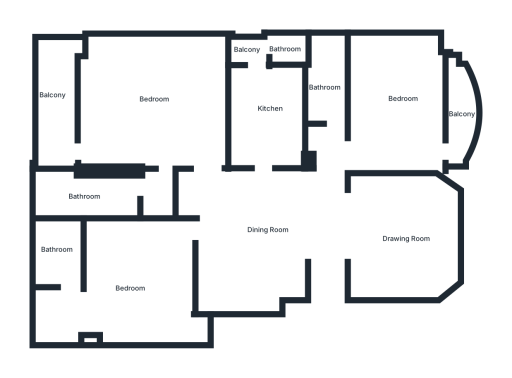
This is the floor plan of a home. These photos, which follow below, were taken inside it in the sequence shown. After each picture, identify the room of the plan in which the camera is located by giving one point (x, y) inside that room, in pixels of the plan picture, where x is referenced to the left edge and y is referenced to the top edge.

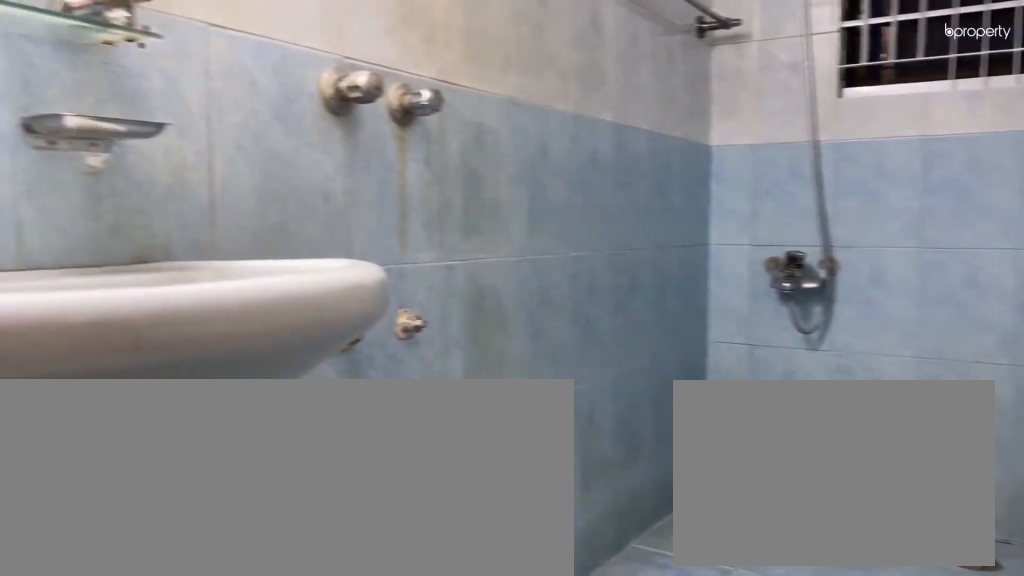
(88, 195)
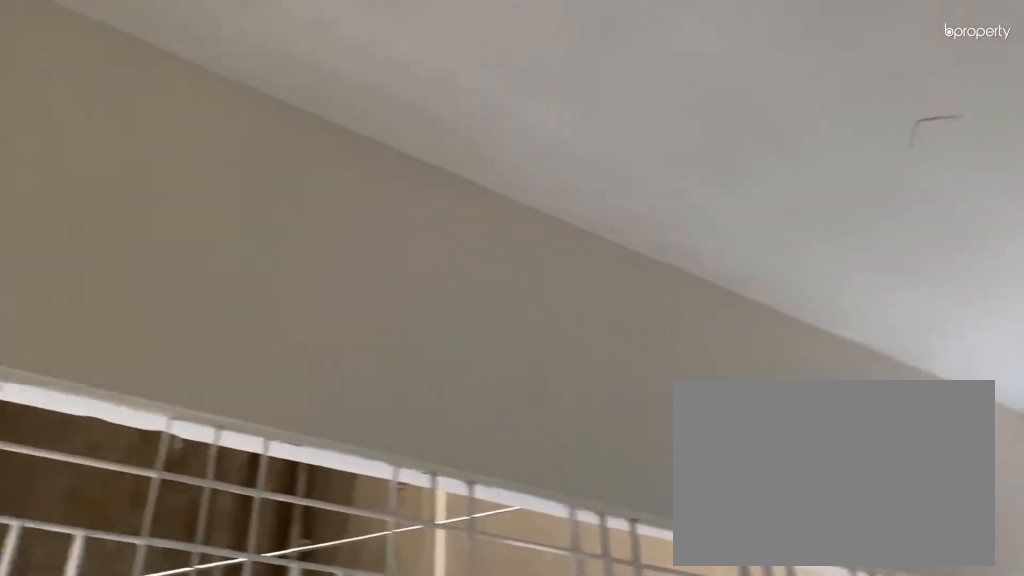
(54, 92)
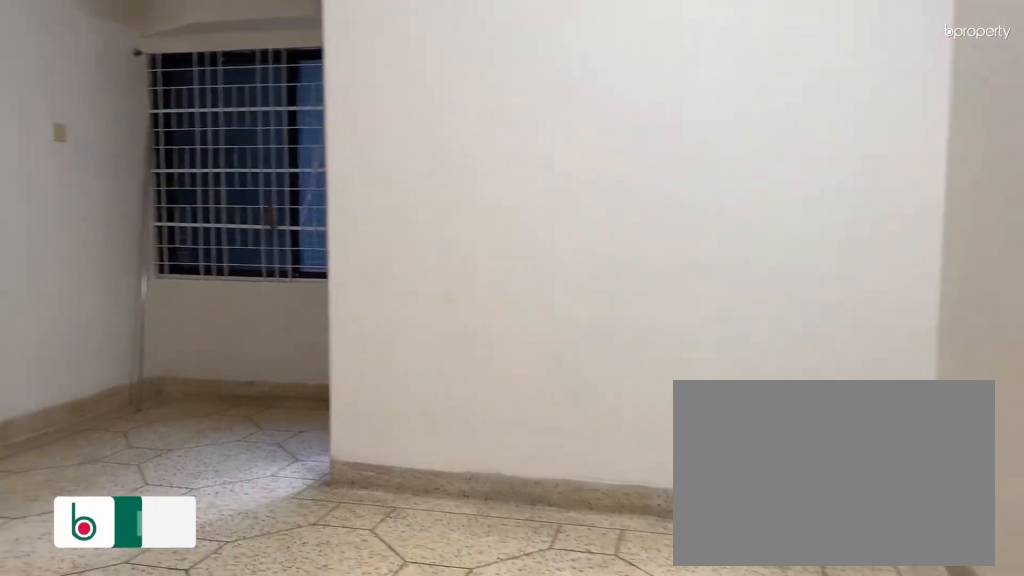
(138, 290)
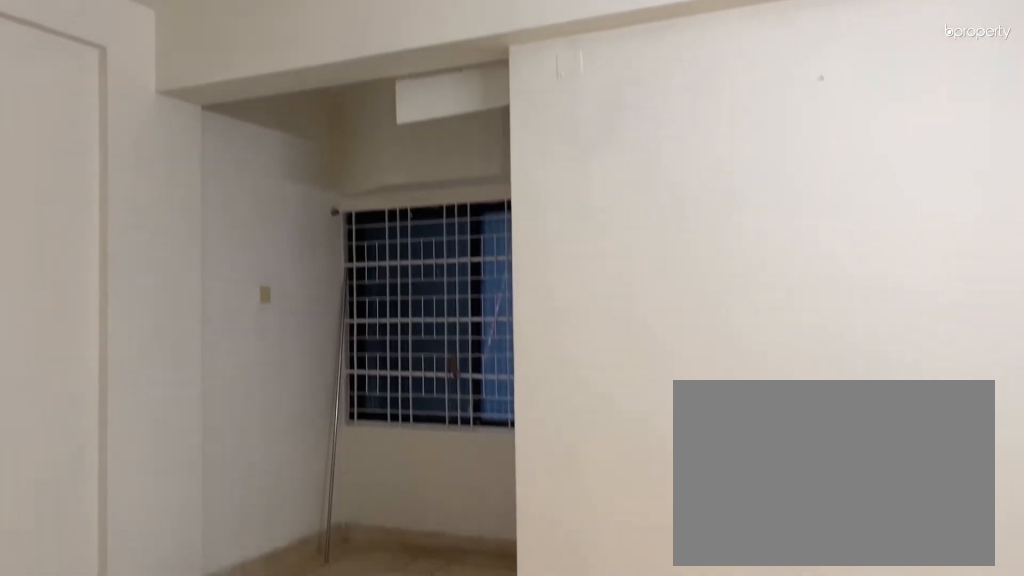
(138, 290)
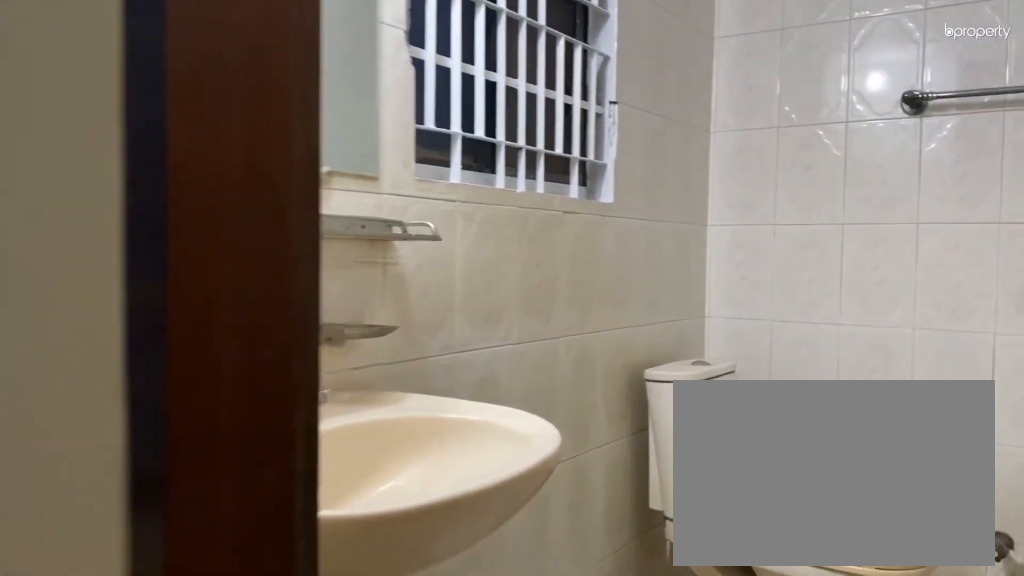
(57, 253)
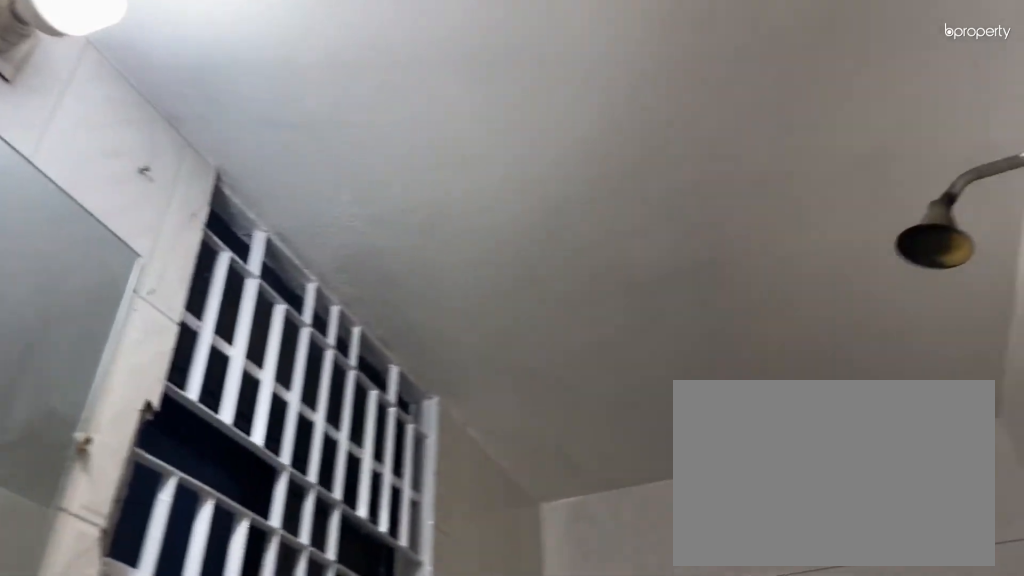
(57, 253)
